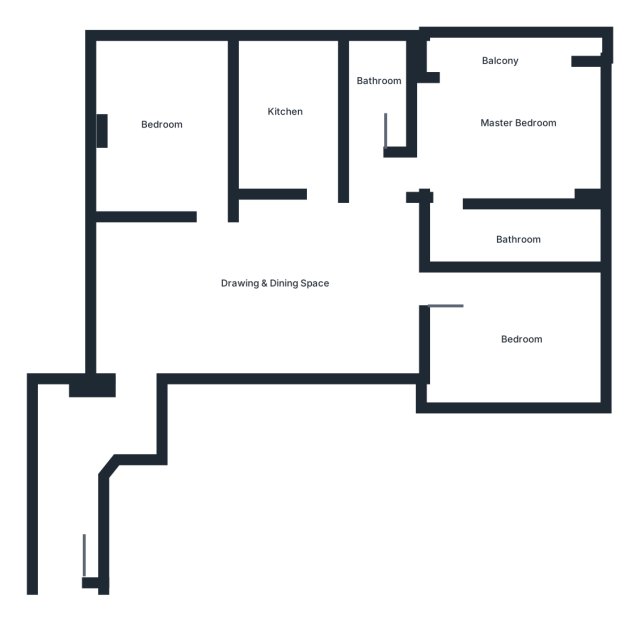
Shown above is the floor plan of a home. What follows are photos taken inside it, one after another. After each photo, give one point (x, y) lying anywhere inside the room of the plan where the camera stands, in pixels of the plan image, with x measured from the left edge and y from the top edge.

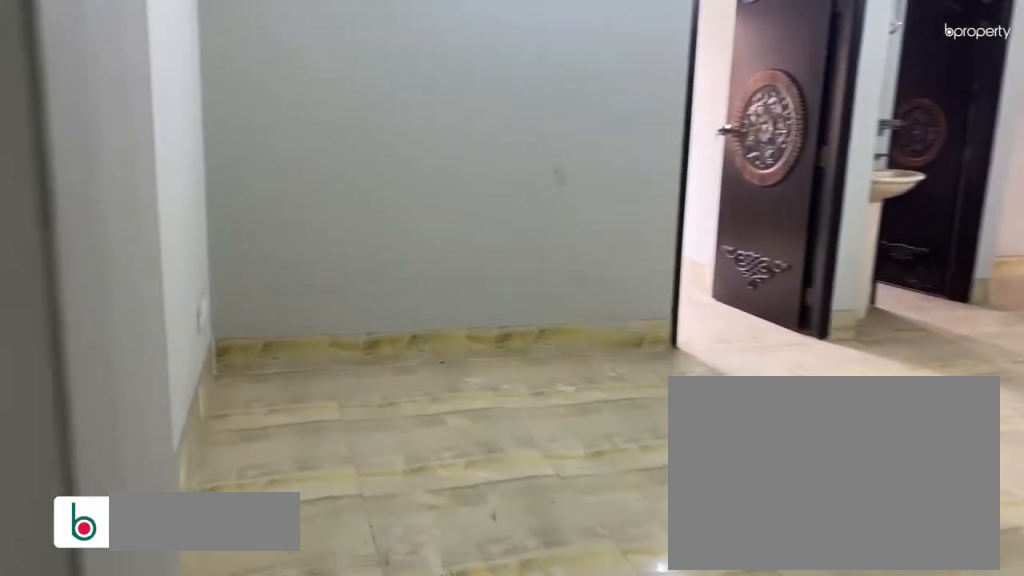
(163, 344)
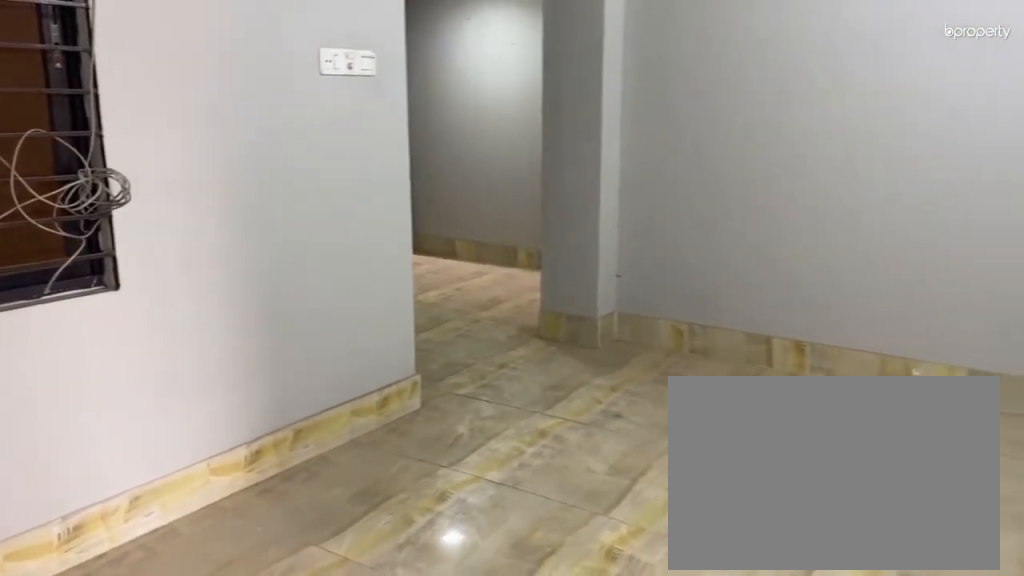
(270, 263)
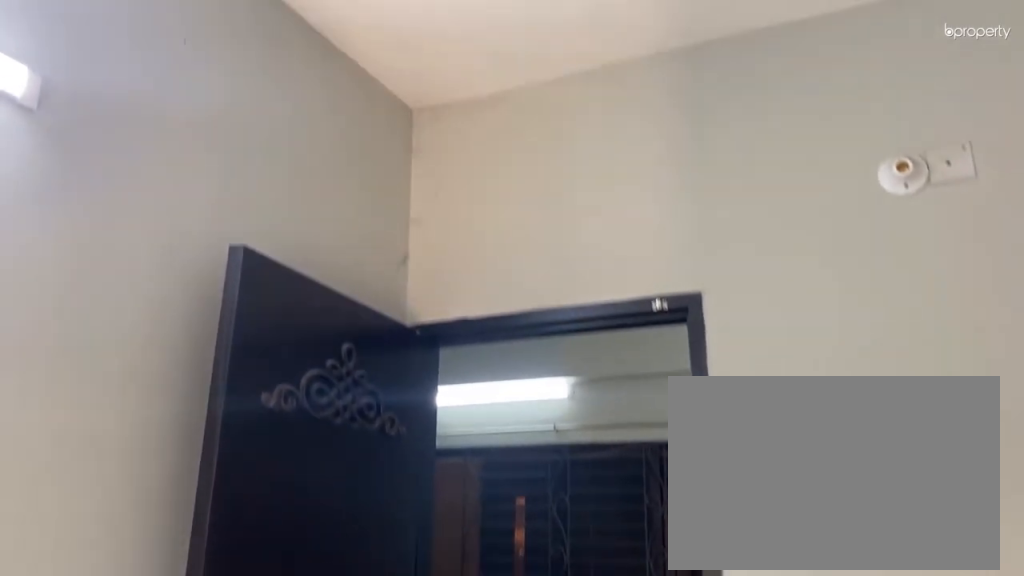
(154, 146)
